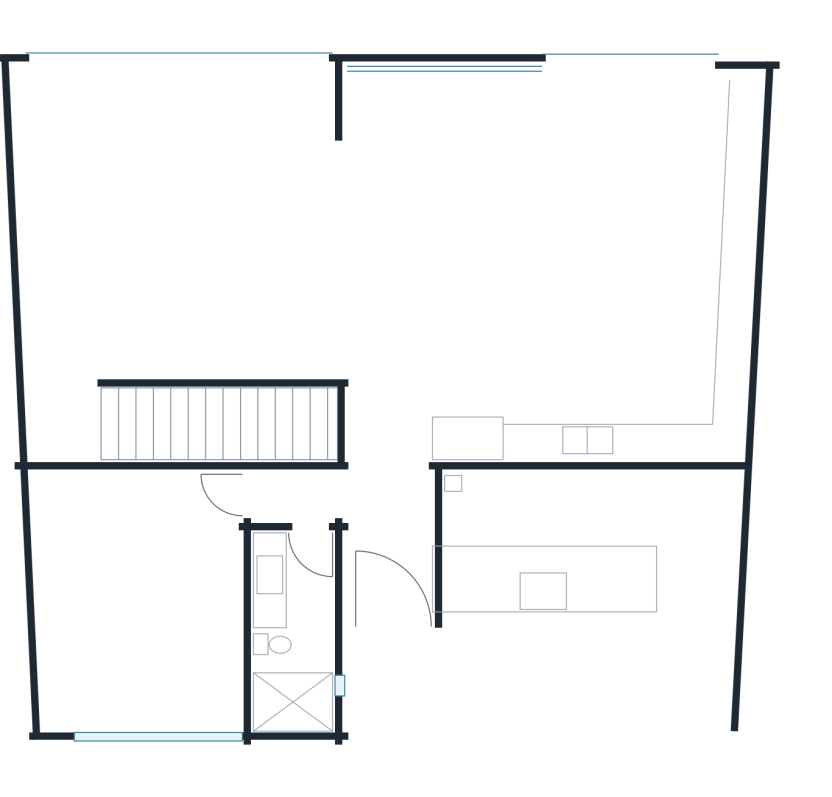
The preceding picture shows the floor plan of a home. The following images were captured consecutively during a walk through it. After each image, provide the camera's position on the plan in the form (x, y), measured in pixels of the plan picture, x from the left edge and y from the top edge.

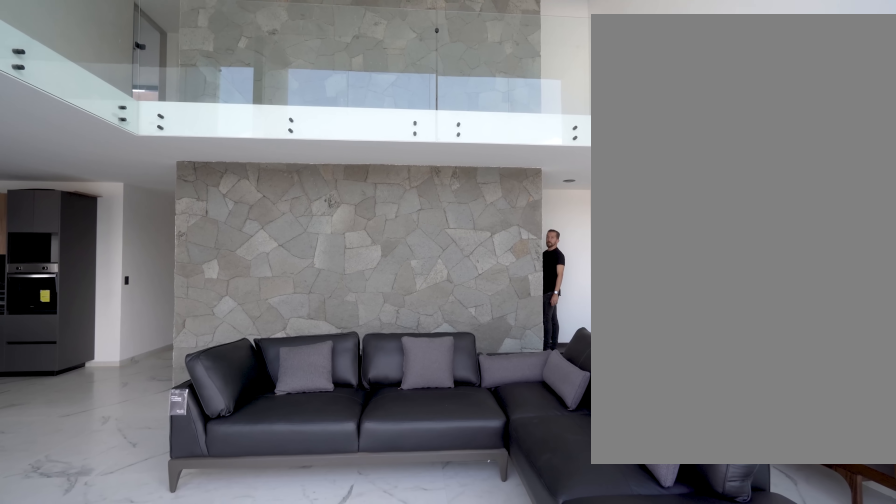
(266, 207)
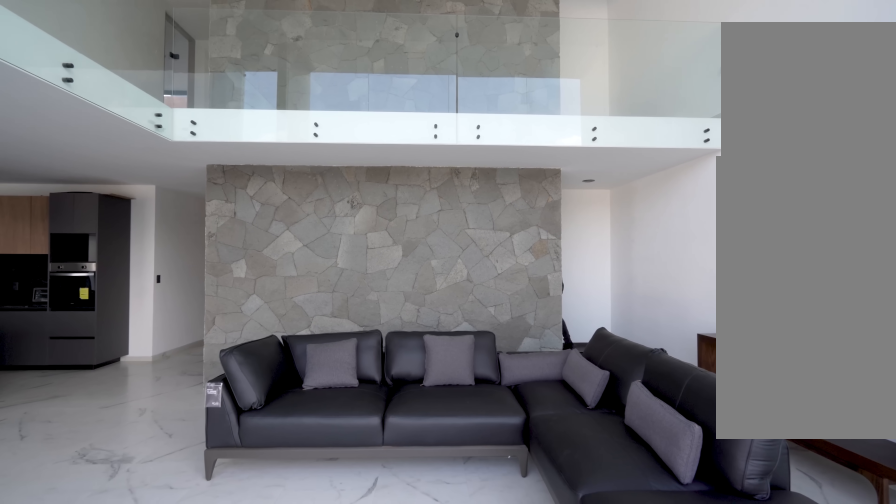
(250, 199)
